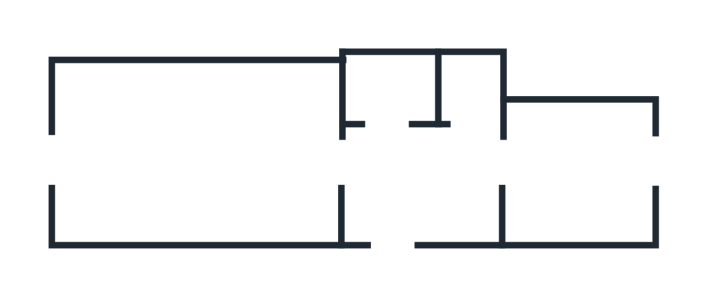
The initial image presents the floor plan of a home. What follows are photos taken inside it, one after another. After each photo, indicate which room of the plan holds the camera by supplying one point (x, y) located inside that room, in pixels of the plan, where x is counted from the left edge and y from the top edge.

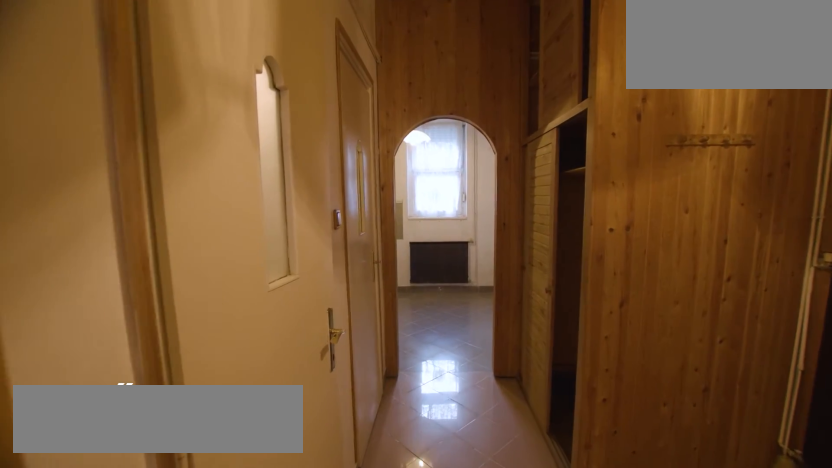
(426, 182)
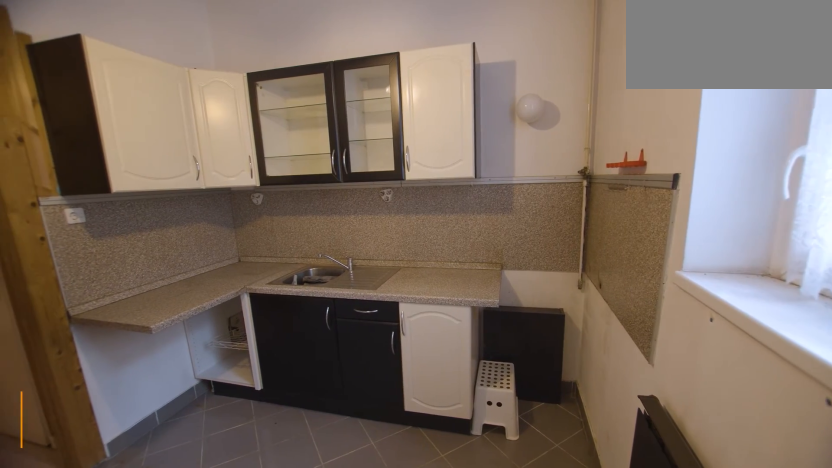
(583, 172)
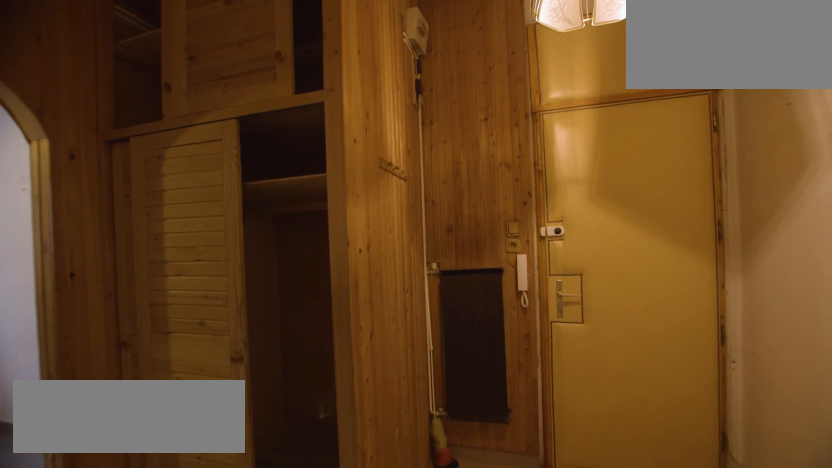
(426, 183)
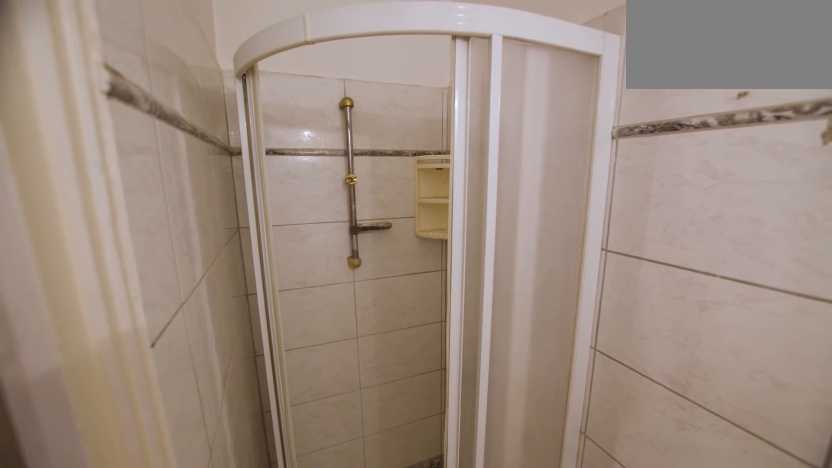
(395, 92)
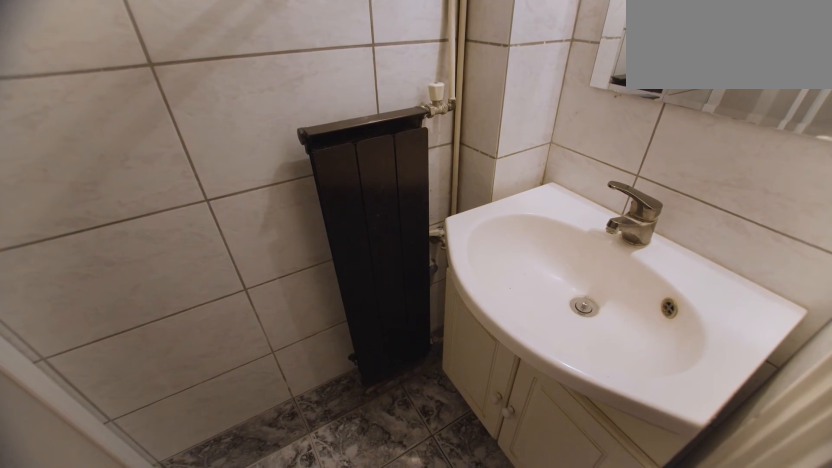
(396, 92)
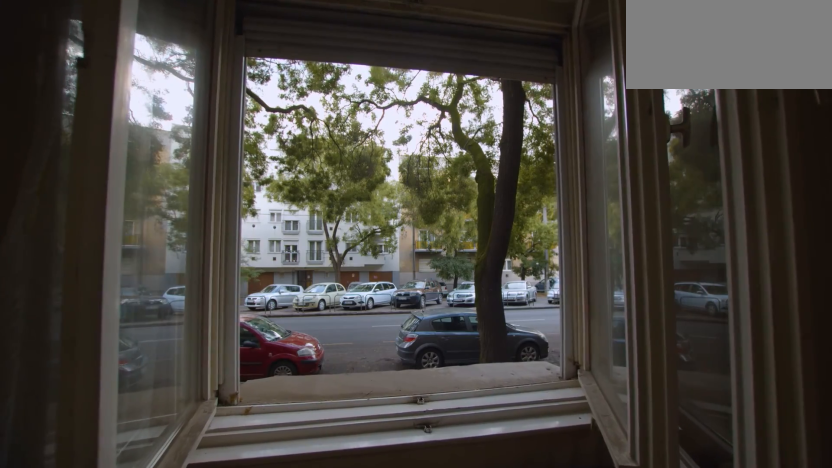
(202, 158)
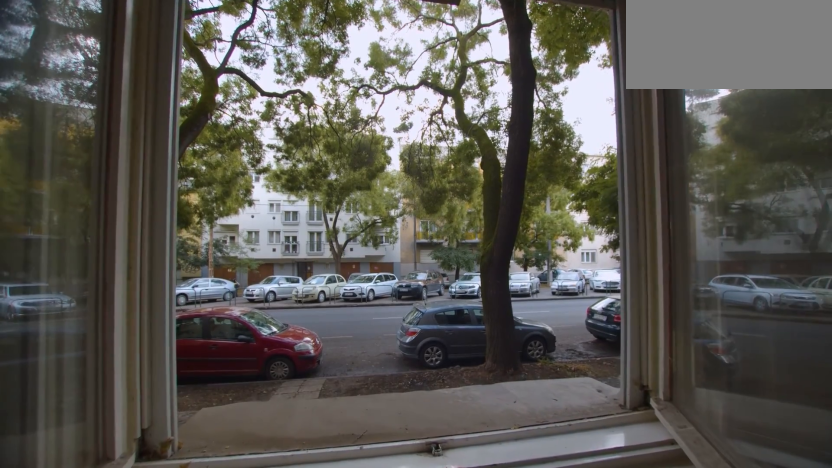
(202, 158)
